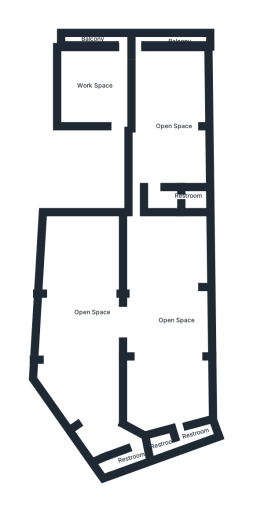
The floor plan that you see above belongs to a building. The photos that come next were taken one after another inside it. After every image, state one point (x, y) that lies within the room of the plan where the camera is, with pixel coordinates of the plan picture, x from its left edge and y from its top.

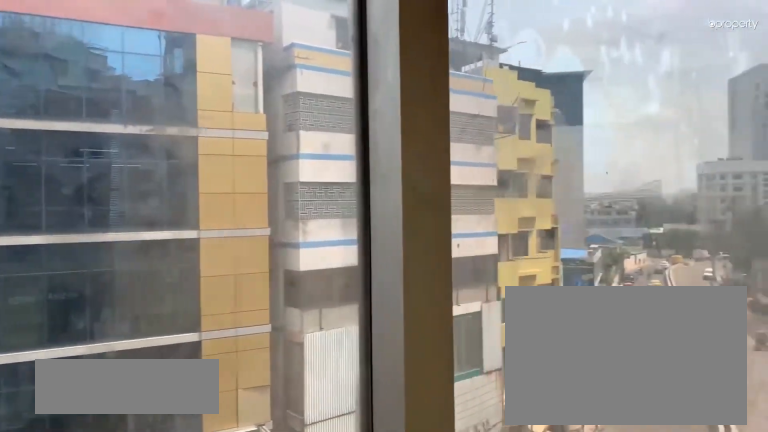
(158, 38)
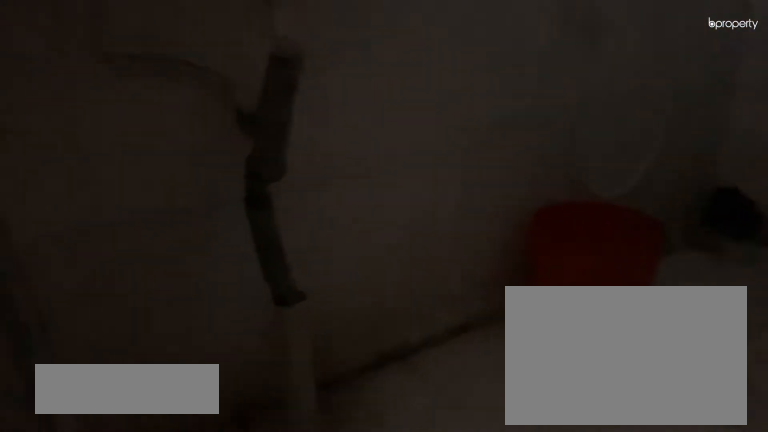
(192, 195)
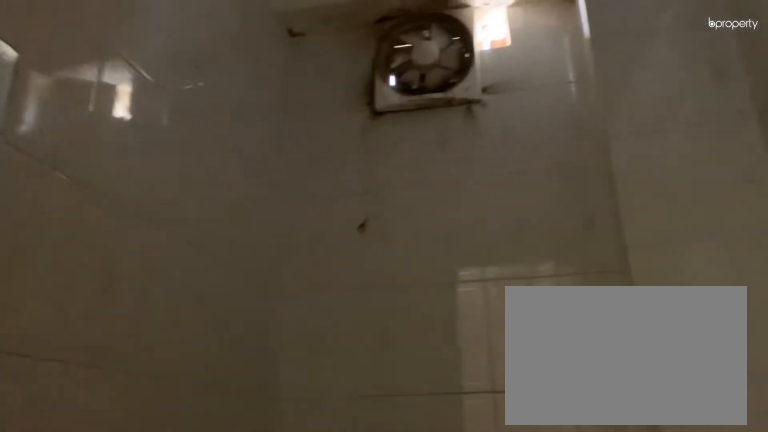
(192, 195)
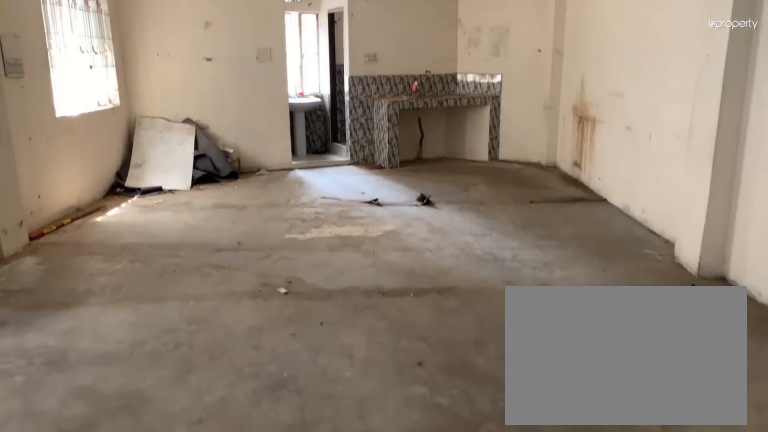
(165, 333)
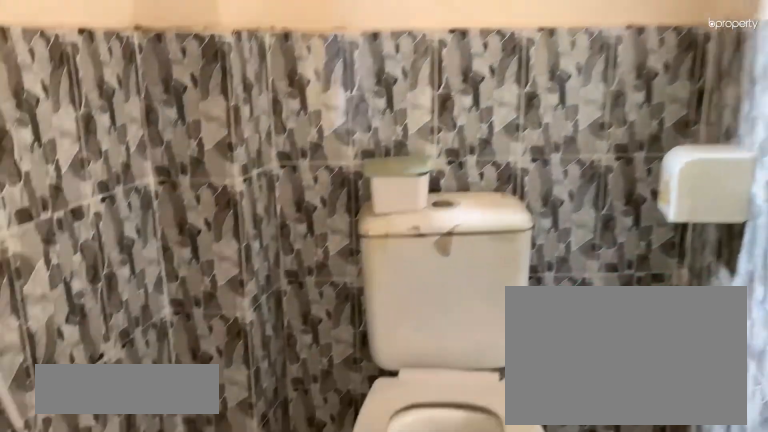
(123, 458)
